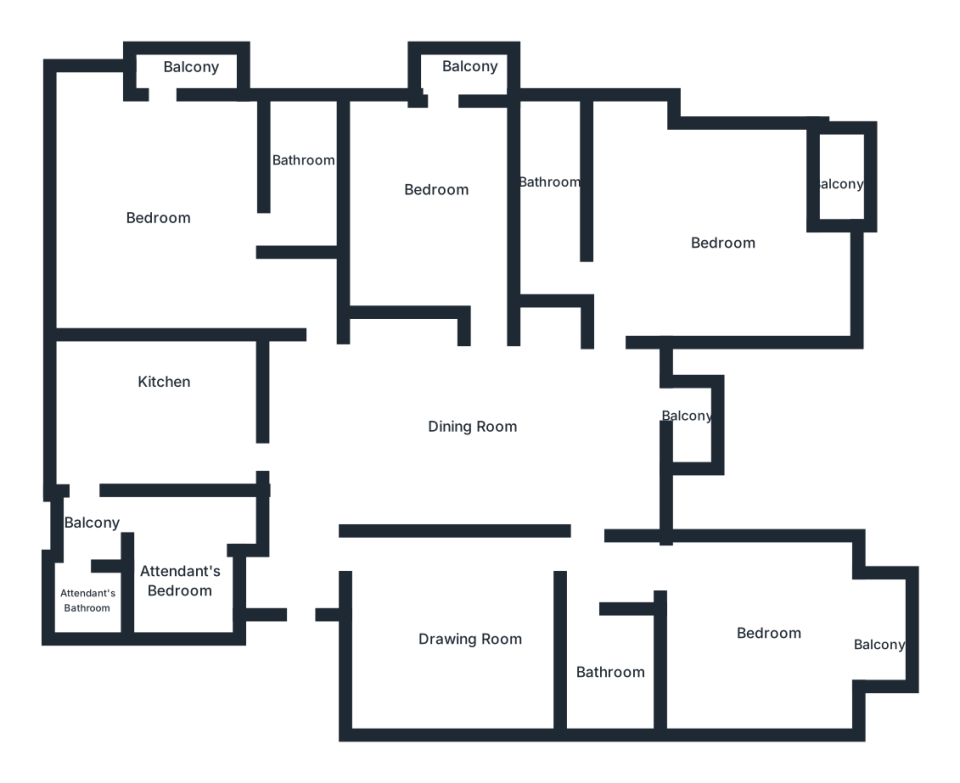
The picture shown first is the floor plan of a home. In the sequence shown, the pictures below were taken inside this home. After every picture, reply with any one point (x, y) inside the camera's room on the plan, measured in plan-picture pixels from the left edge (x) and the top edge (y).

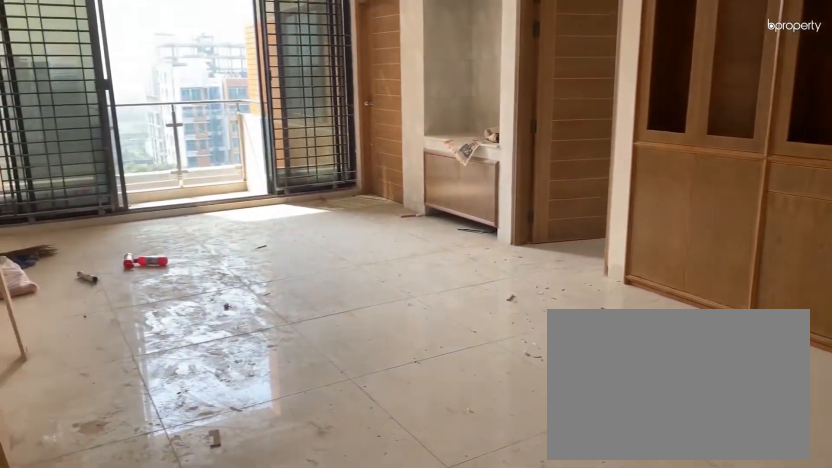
(472, 403)
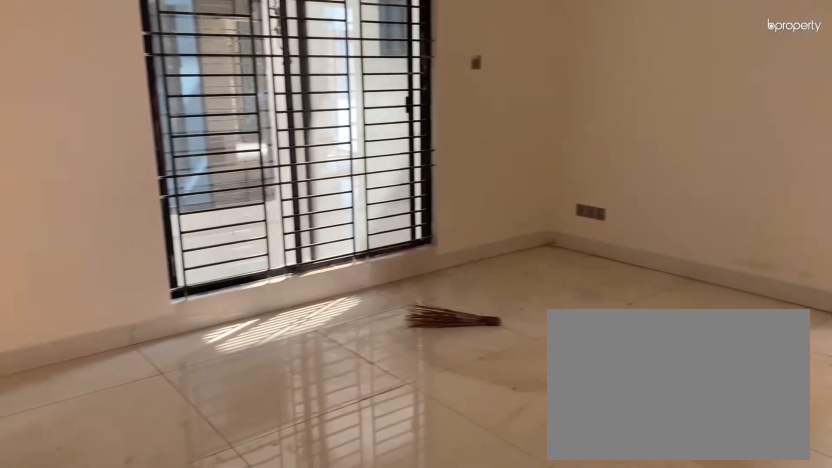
(473, 638)
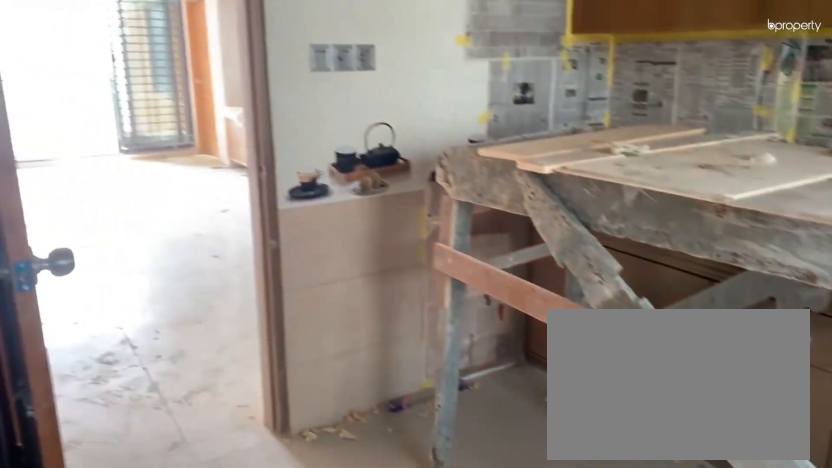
(159, 403)
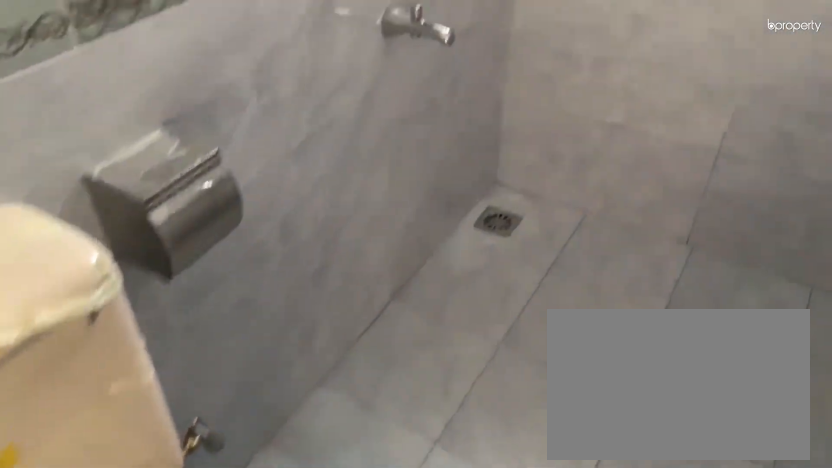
(293, 190)
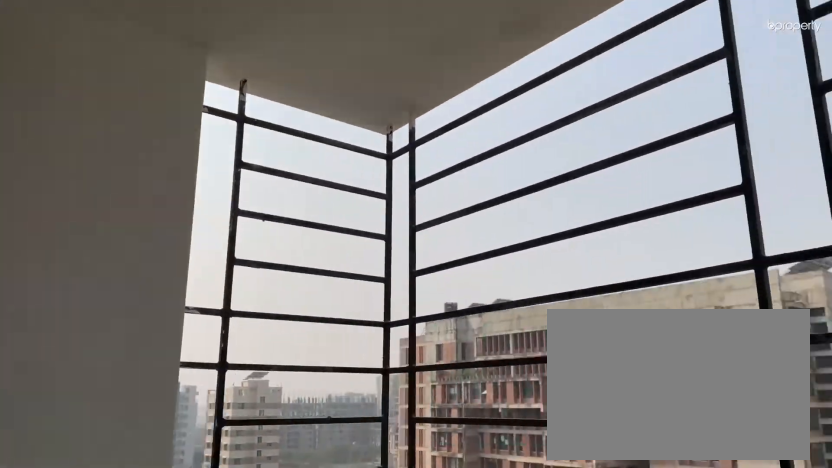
(184, 77)
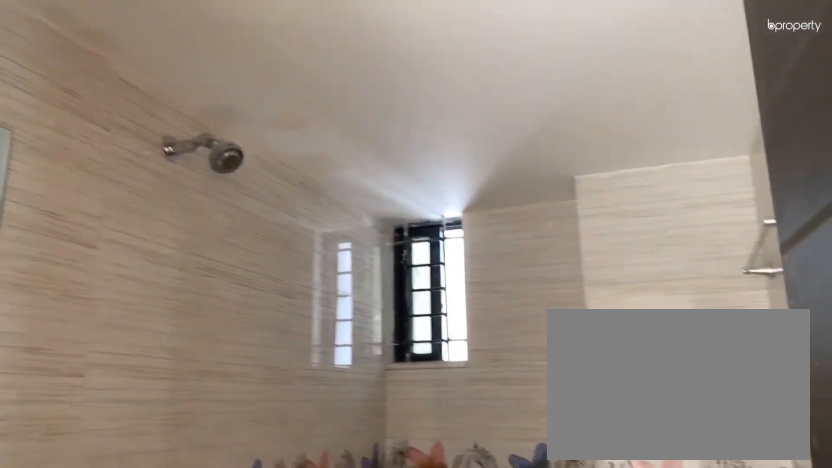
(615, 675)
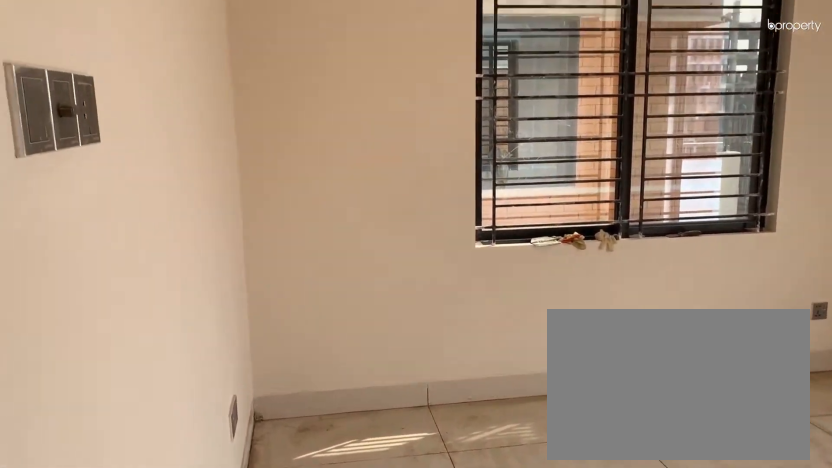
(765, 632)
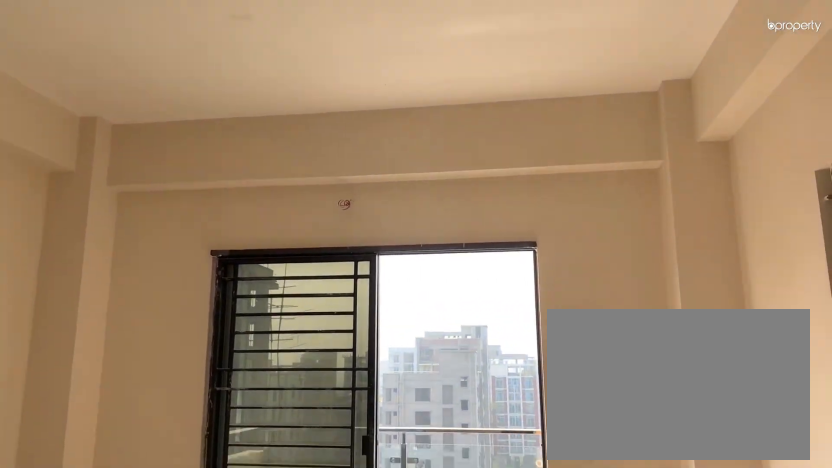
(766, 633)
